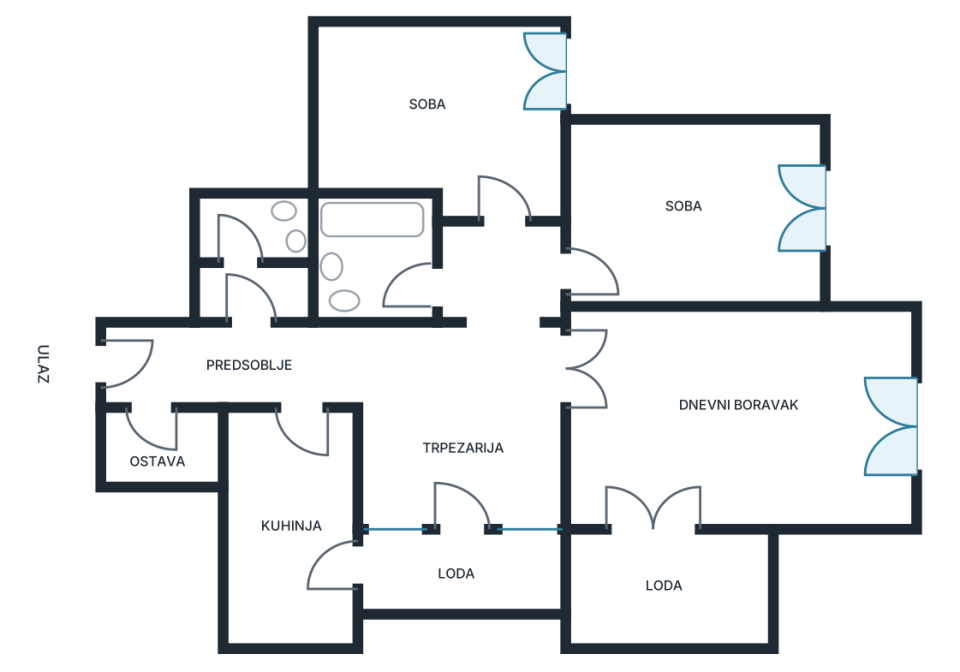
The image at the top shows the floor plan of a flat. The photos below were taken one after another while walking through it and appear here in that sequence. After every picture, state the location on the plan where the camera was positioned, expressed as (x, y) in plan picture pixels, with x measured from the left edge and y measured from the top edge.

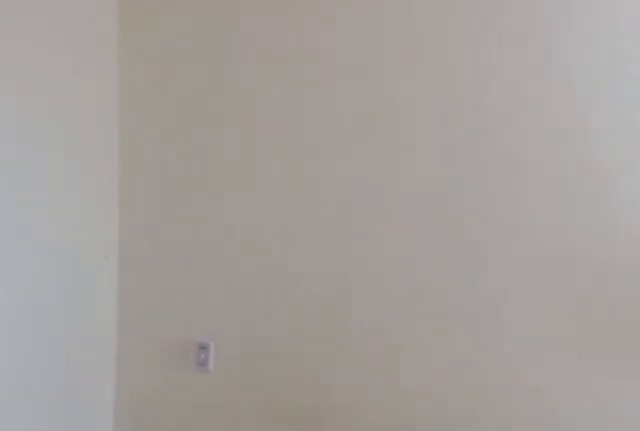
(456, 158)
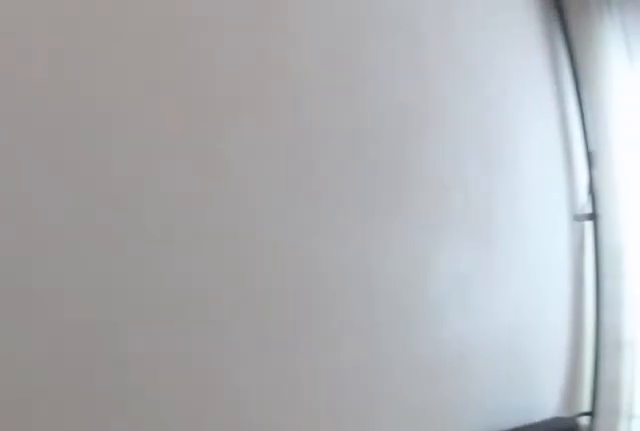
(364, 94)
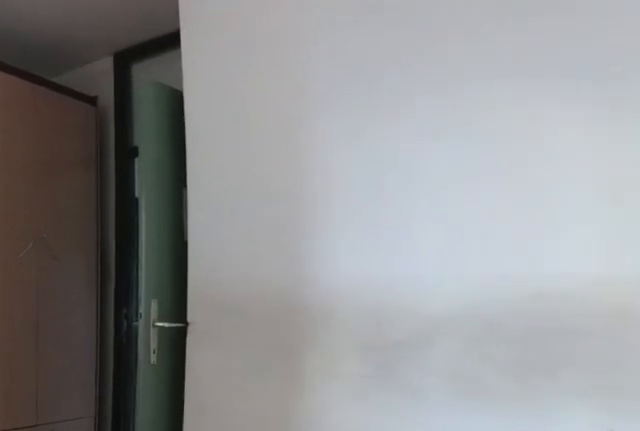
(365, 76)
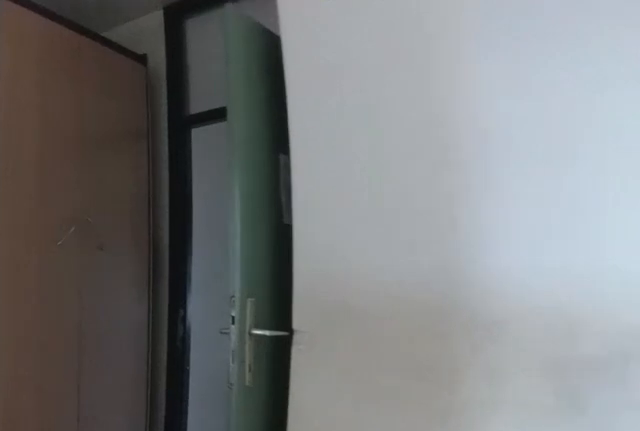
(401, 98)
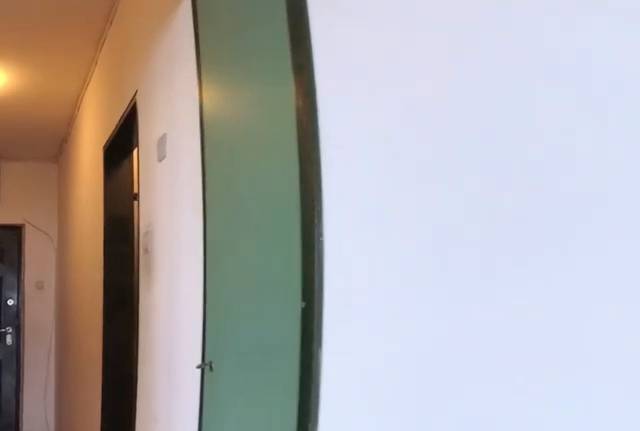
(484, 374)
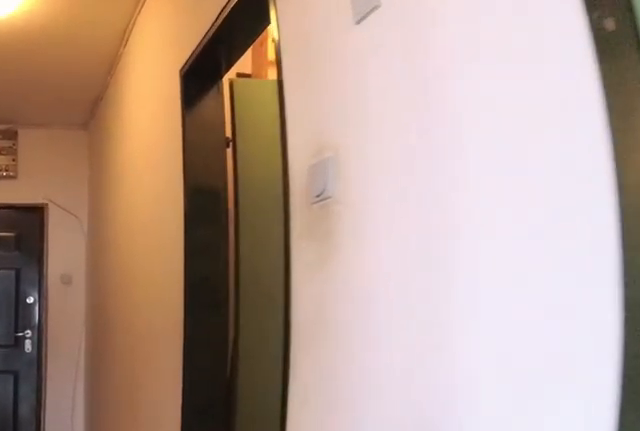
(403, 376)
